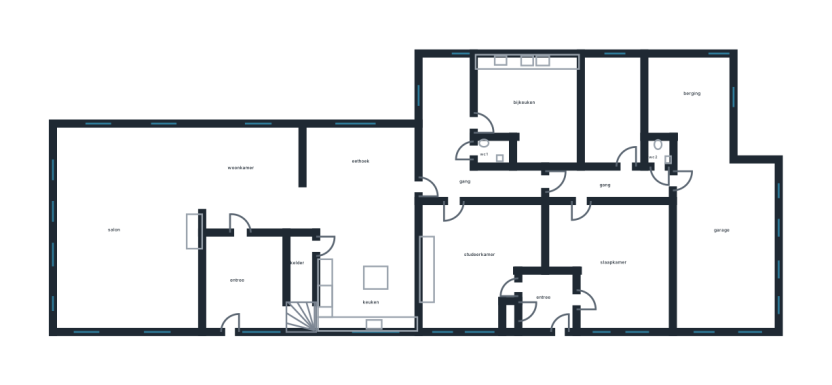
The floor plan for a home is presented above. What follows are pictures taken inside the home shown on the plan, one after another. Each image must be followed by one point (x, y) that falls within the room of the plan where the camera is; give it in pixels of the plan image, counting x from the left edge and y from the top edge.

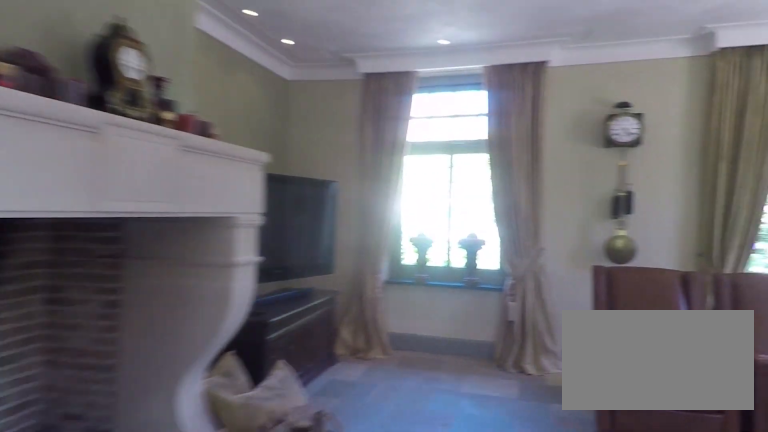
(165, 214)
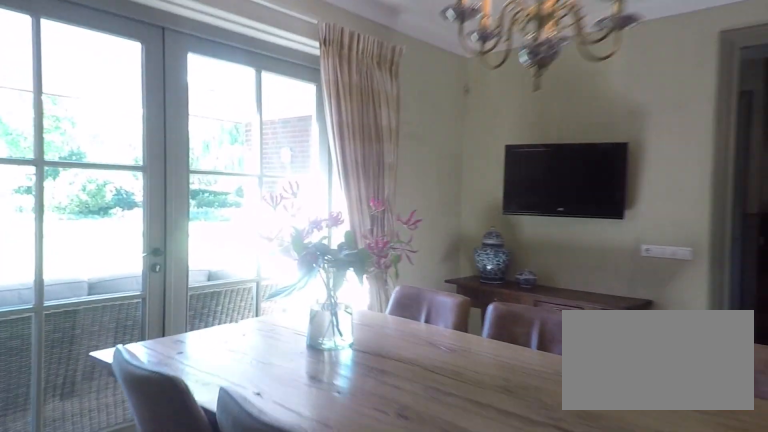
(364, 226)
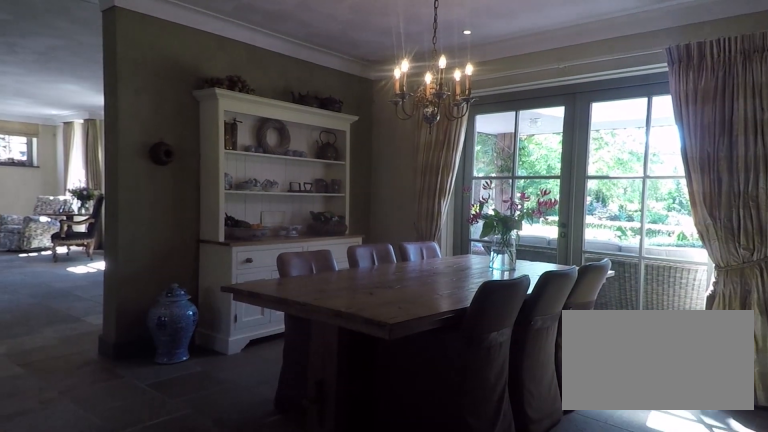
(364, 226)
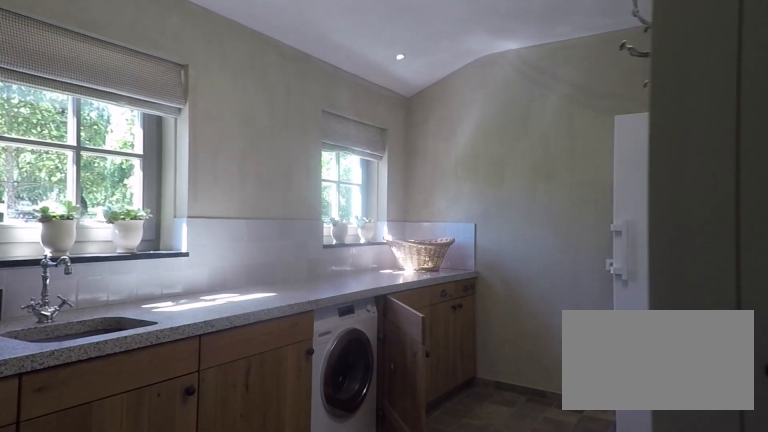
(530, 110)
